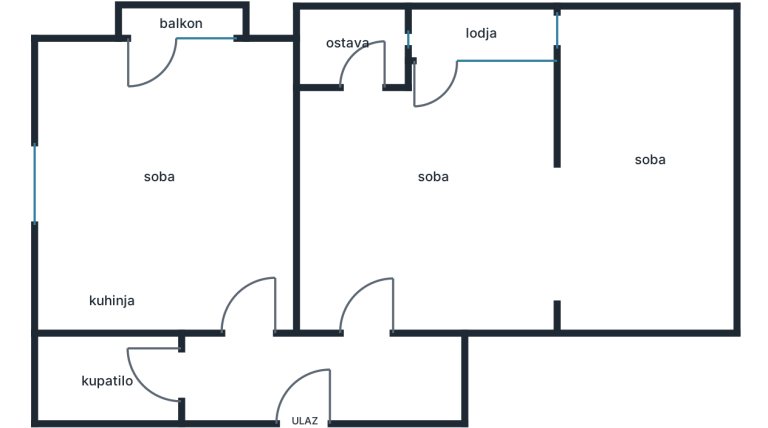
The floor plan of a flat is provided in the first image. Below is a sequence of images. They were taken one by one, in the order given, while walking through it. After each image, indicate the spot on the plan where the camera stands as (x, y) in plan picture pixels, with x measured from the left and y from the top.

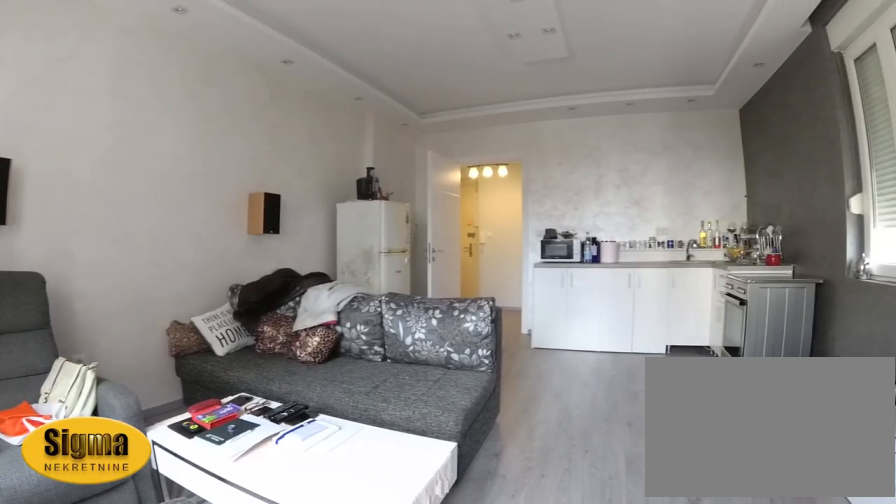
(176, 61)
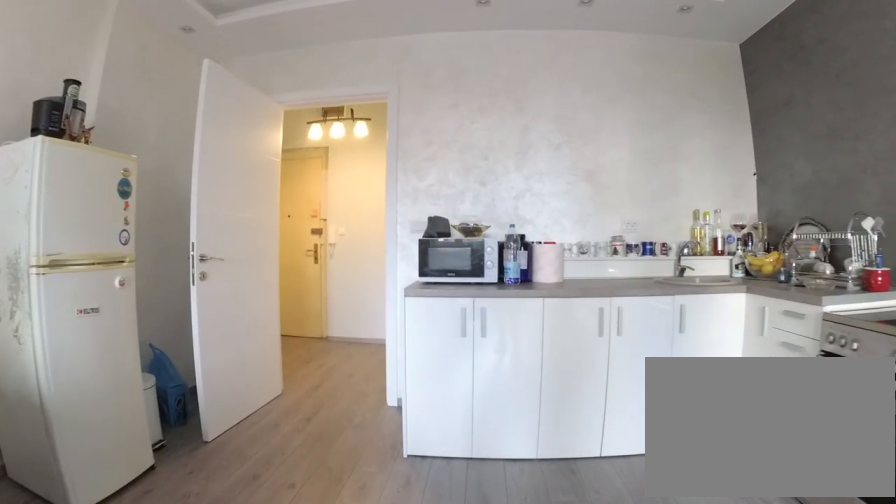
(189, 163)
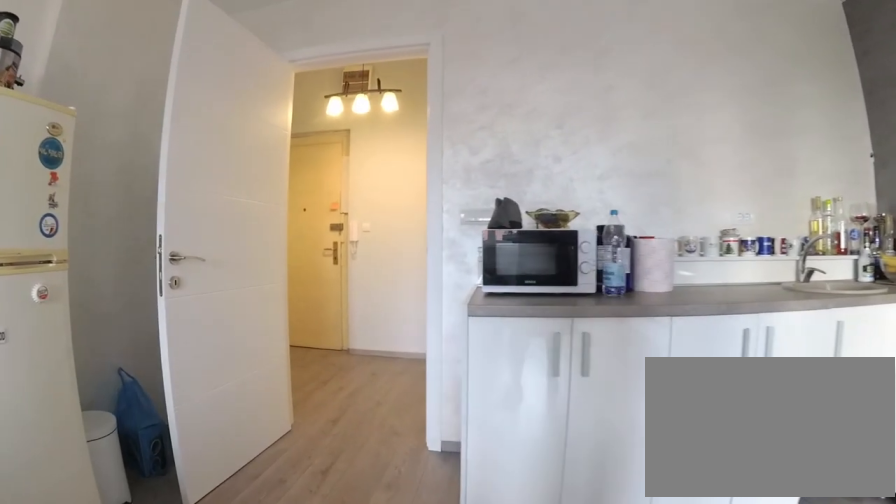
(190, 200)
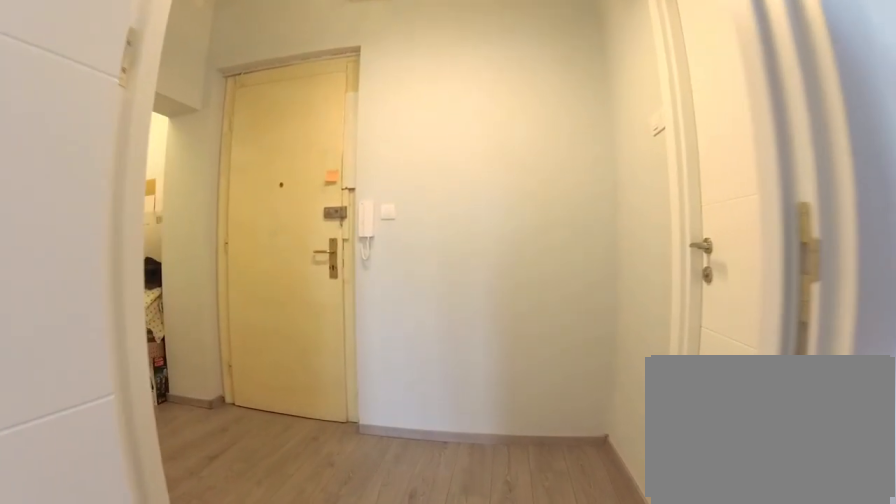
(237, 270)
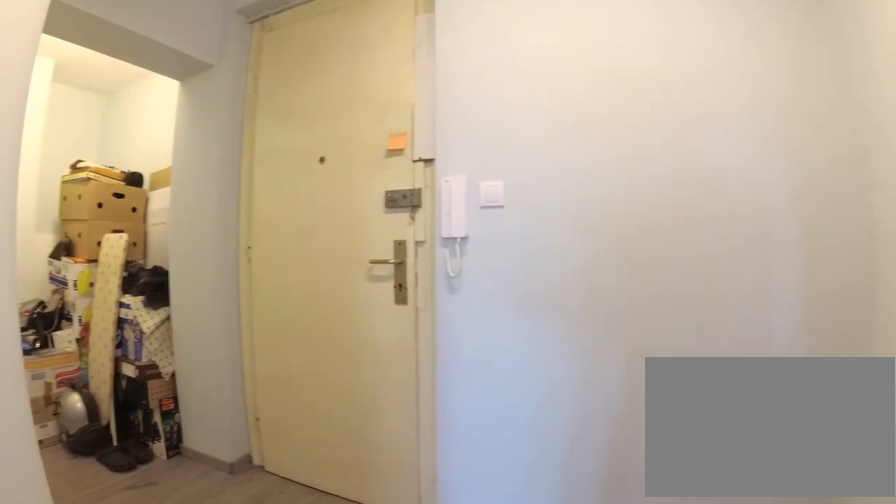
(234, 355)
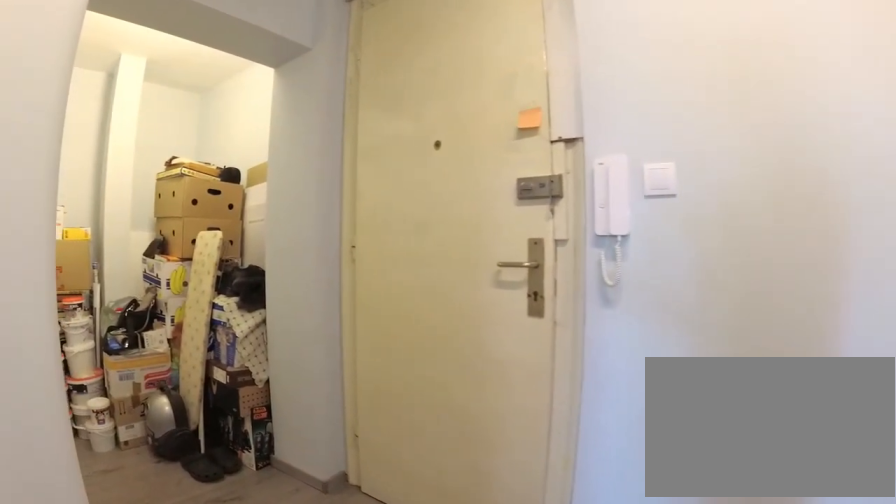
(248, 357)
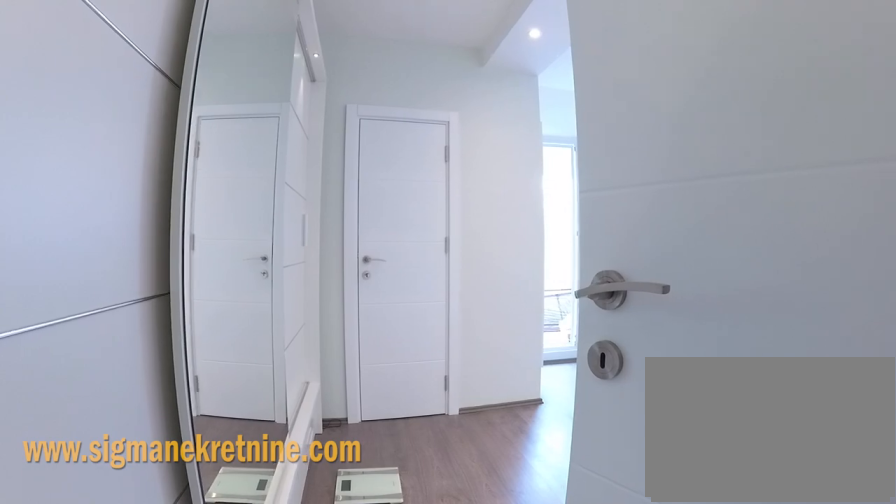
(372, 339)
